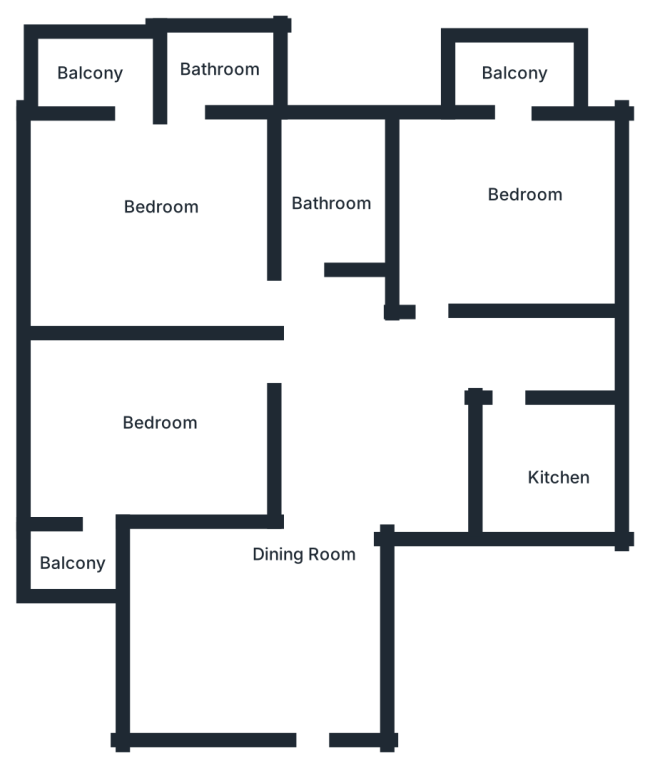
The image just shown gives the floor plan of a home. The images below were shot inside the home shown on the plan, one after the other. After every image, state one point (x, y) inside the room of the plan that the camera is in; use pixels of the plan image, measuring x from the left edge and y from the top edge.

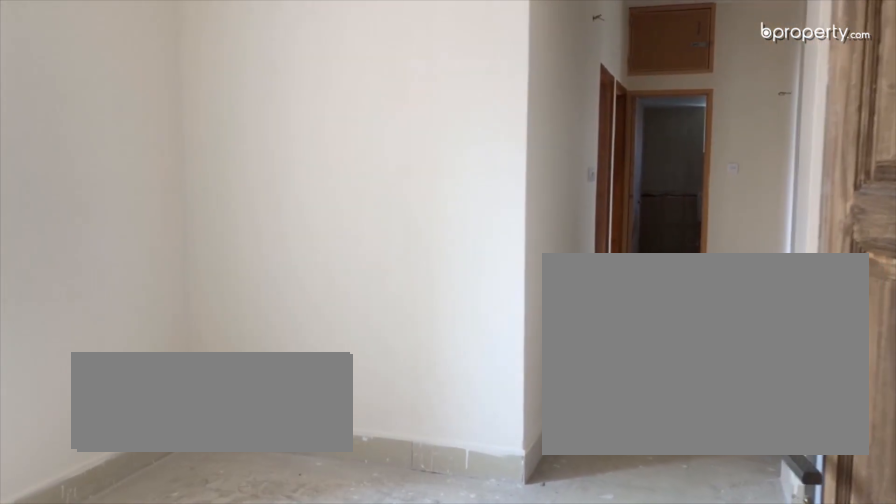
(309, 633)
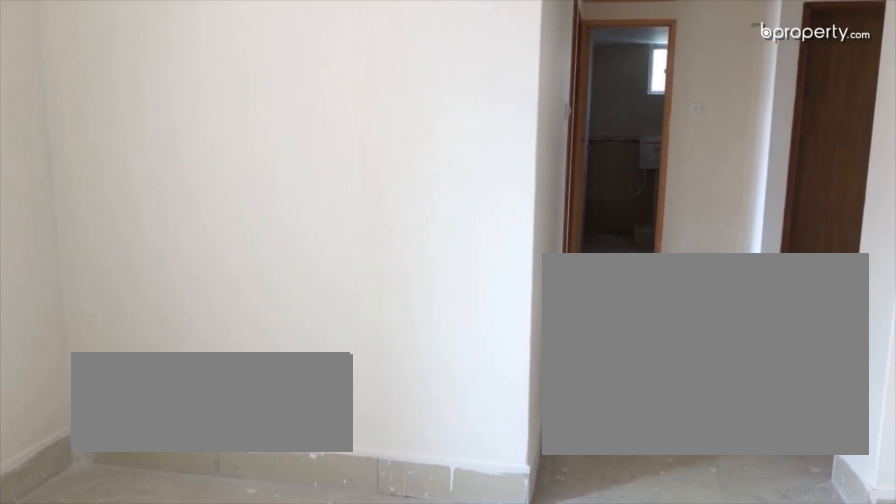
(309, 633)
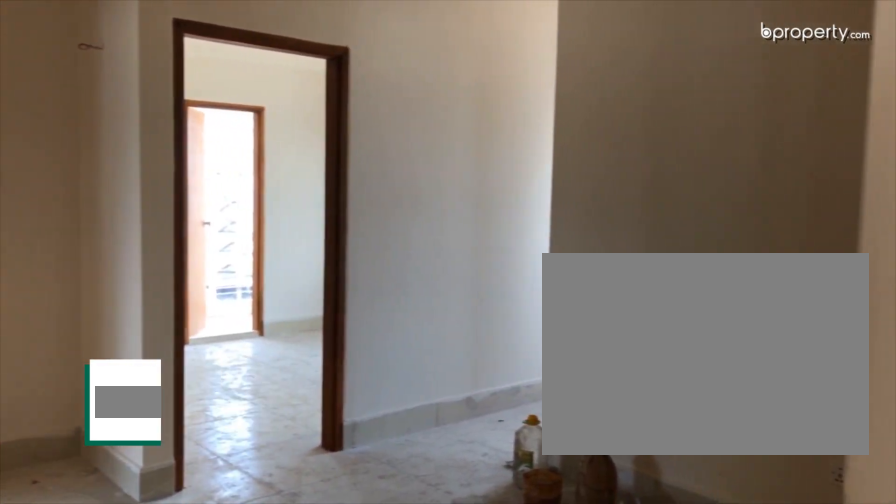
(361, 439)
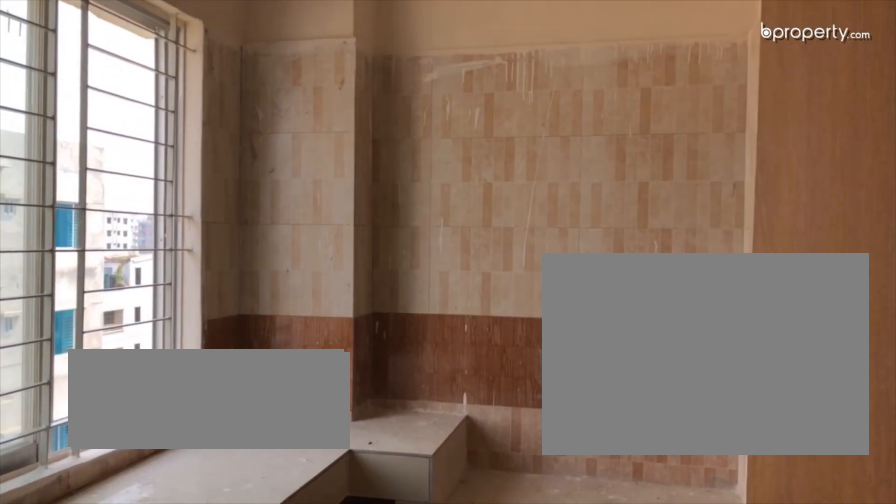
(545, 464)
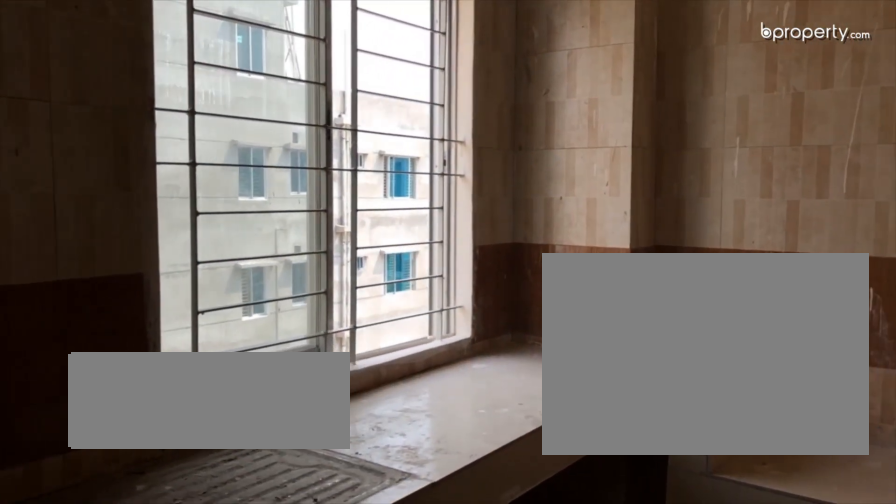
(545, 464)
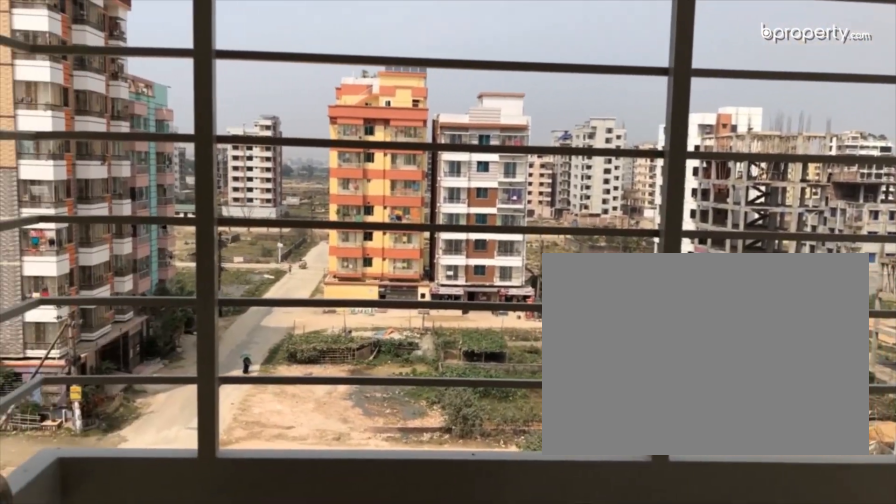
(513, 81)
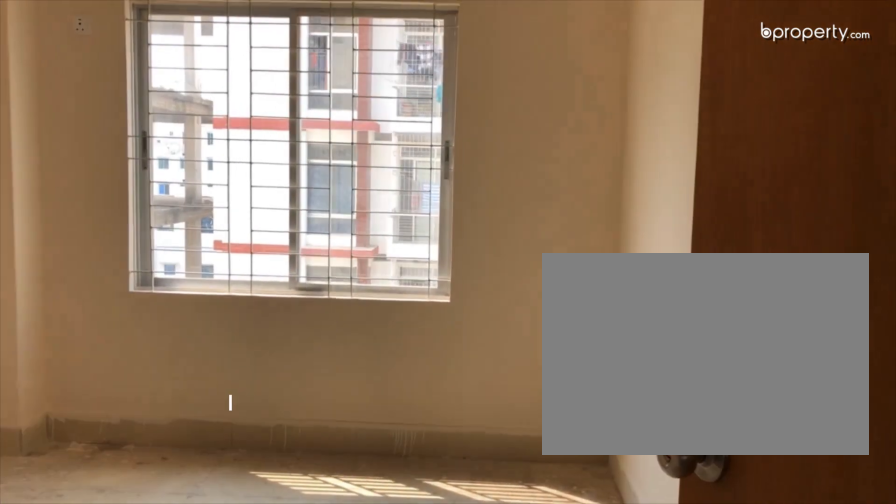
(157, 425)
